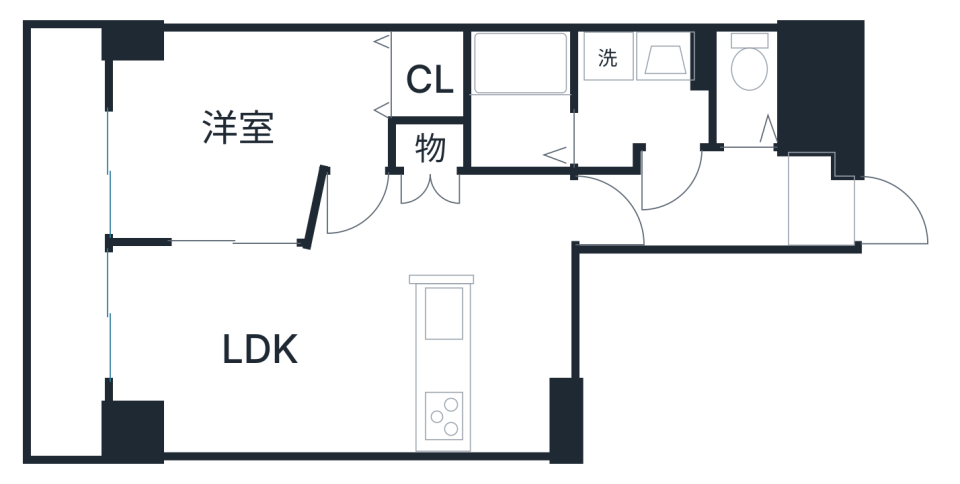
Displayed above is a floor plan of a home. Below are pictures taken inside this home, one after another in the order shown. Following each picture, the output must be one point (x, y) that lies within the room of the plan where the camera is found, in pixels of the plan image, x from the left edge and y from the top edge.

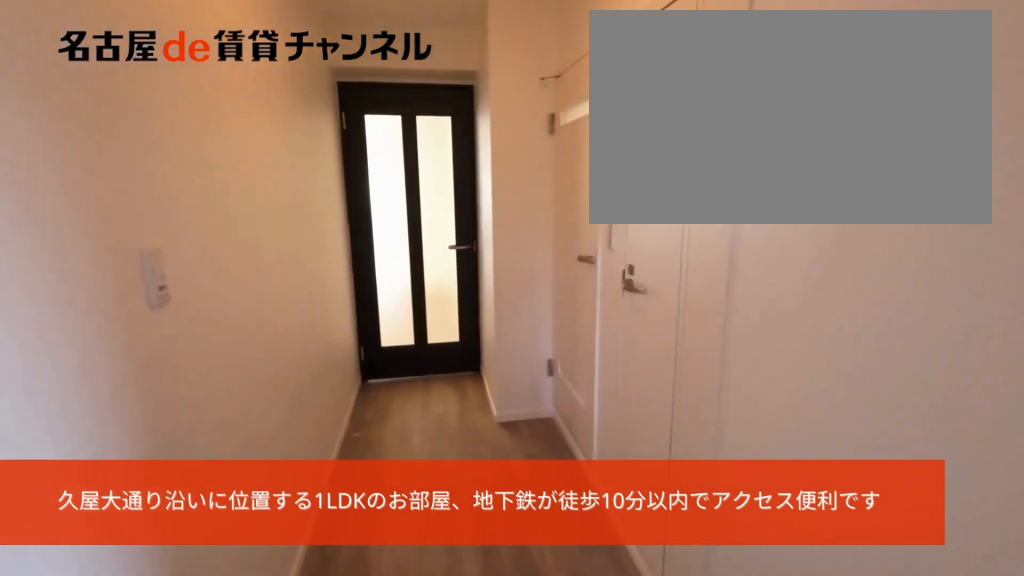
(824, 203)
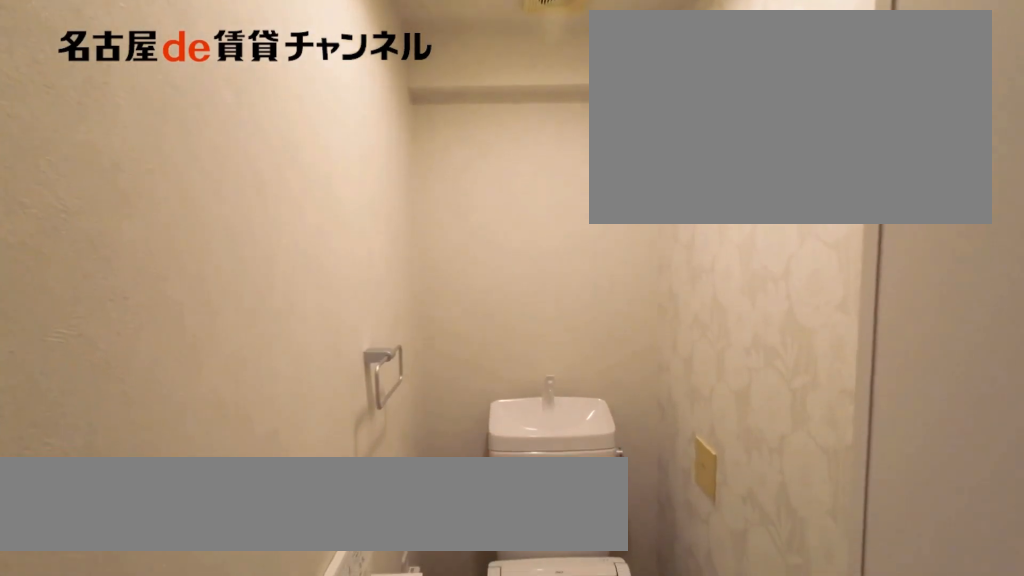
(748, 92)
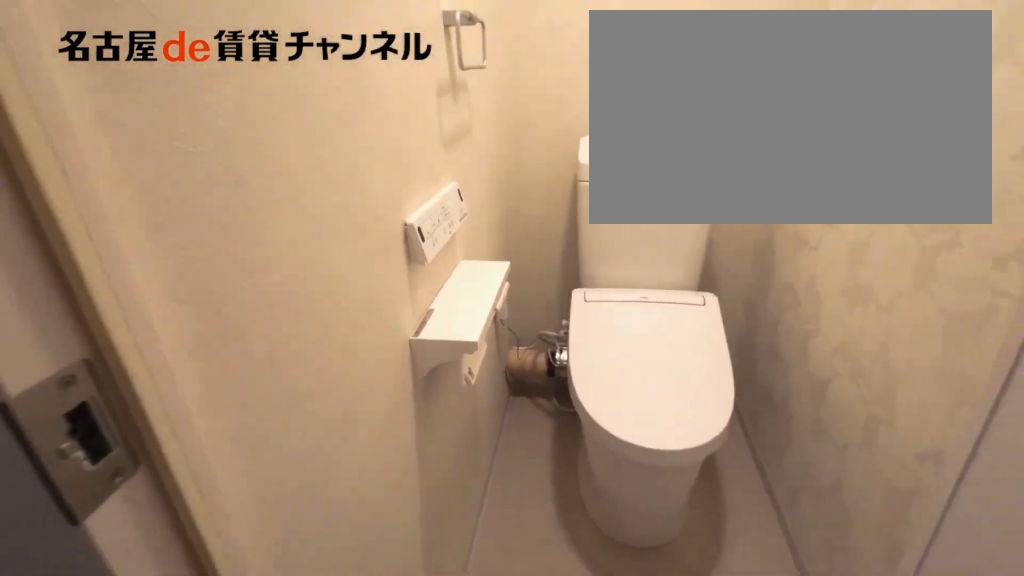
(748, 92)
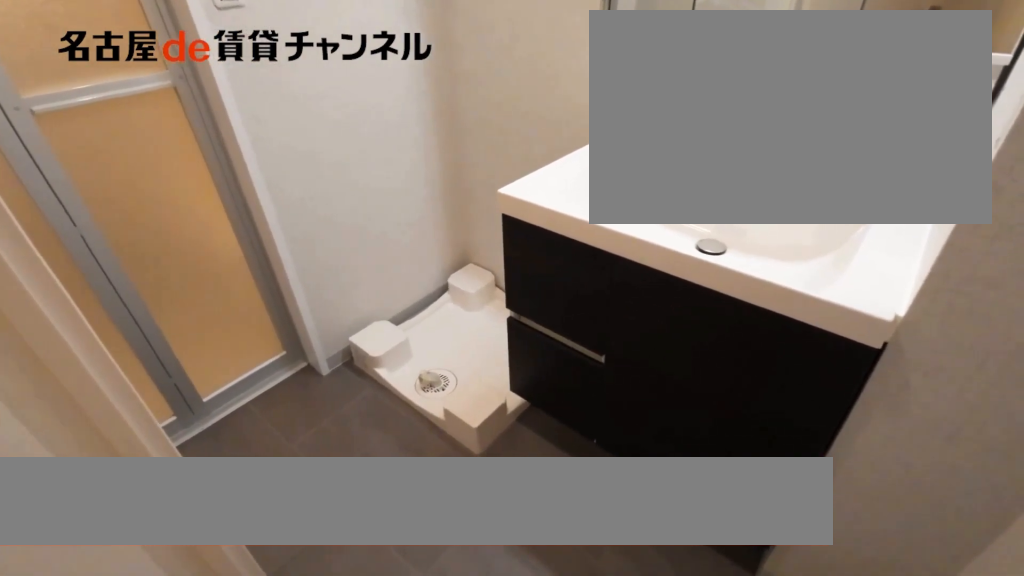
(642, 93)
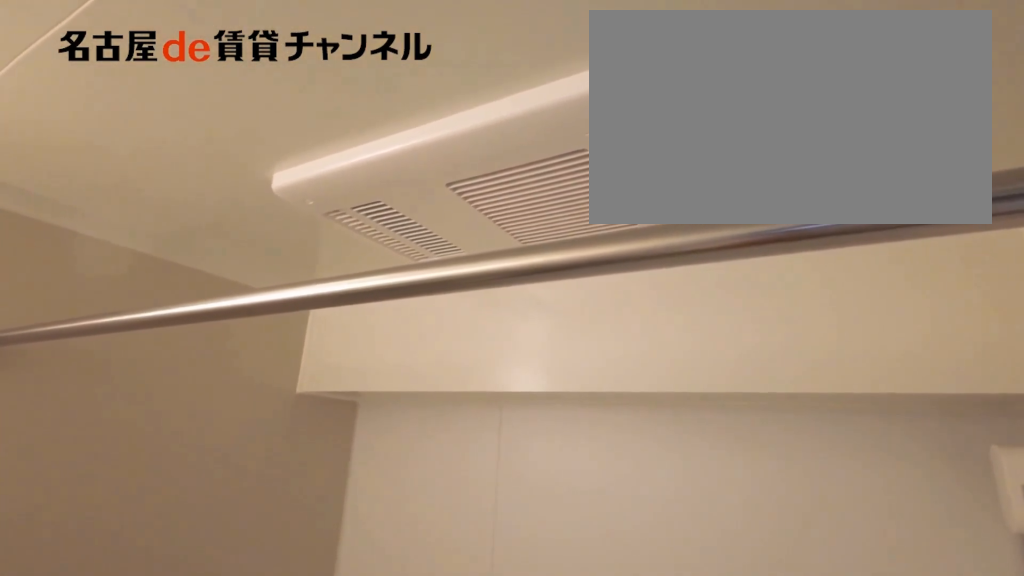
(517, 103)
